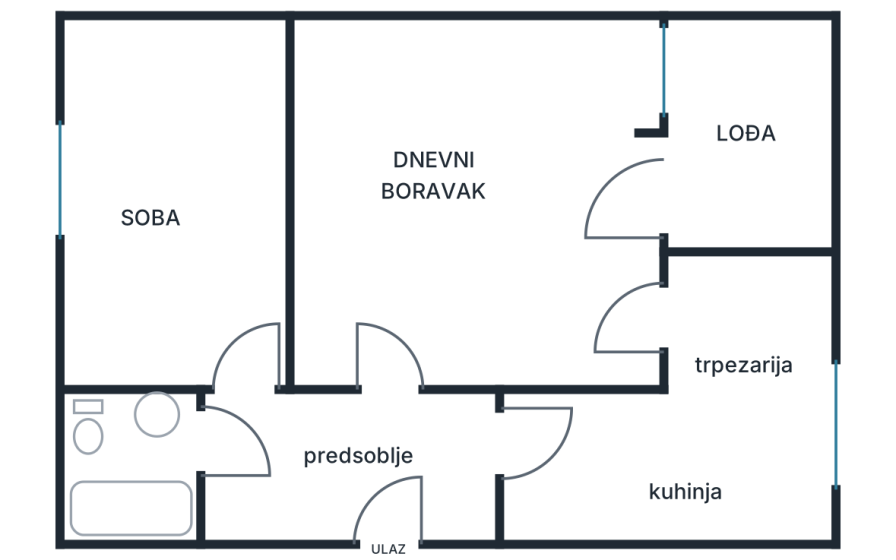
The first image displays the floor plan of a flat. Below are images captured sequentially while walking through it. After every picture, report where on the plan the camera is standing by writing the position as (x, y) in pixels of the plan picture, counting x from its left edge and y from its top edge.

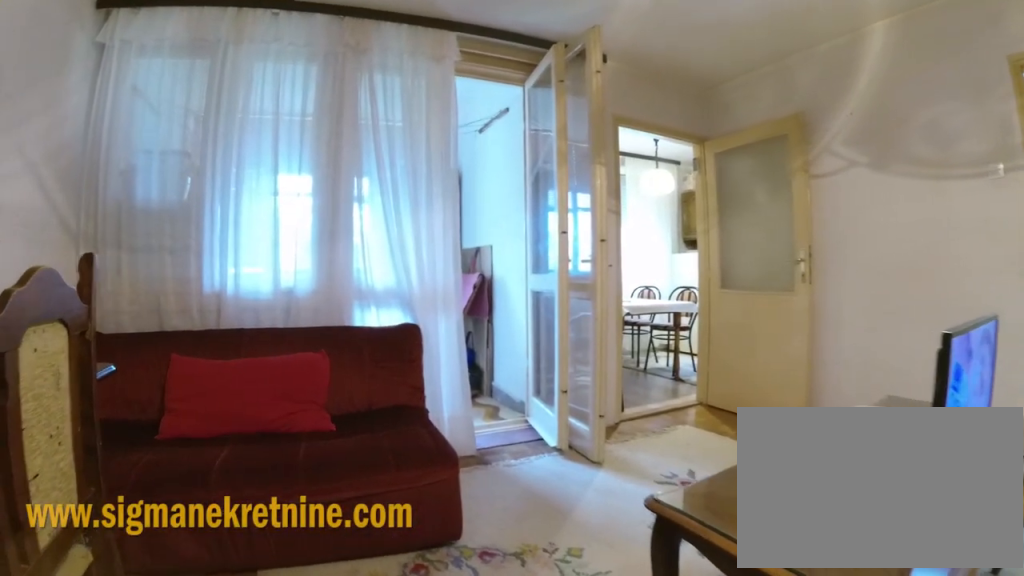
(369, 156)
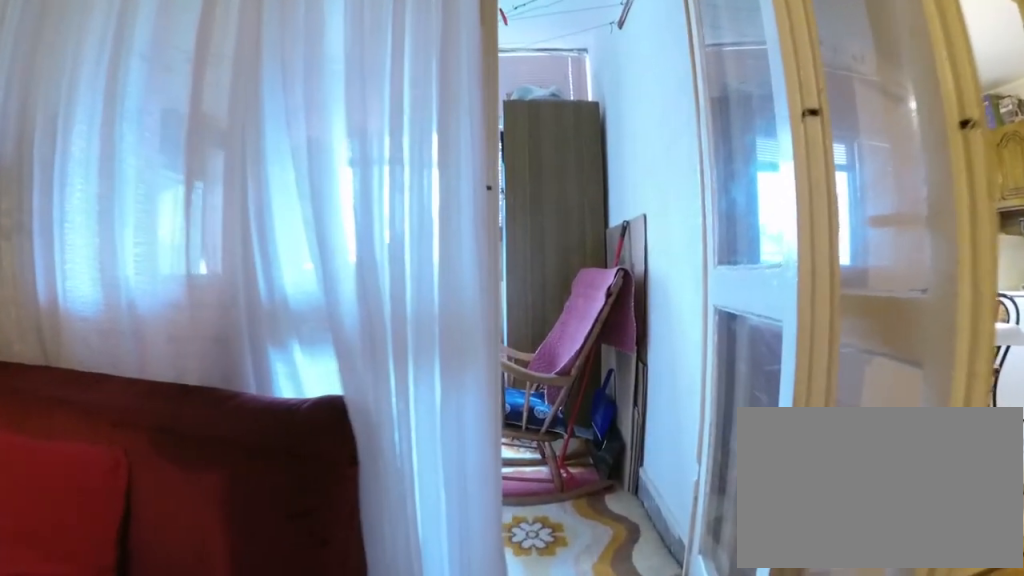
(516, 180)
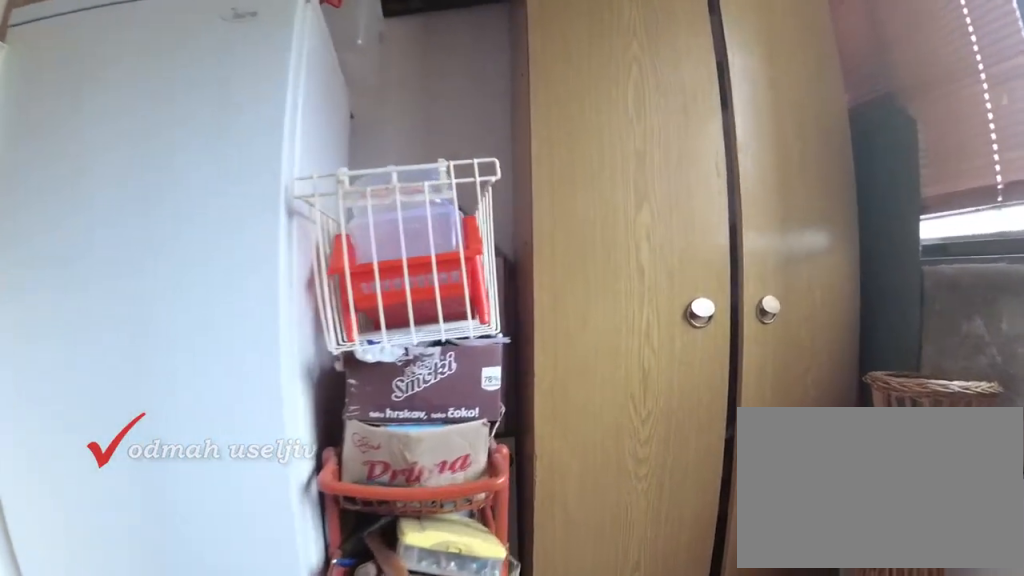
(753, 121)
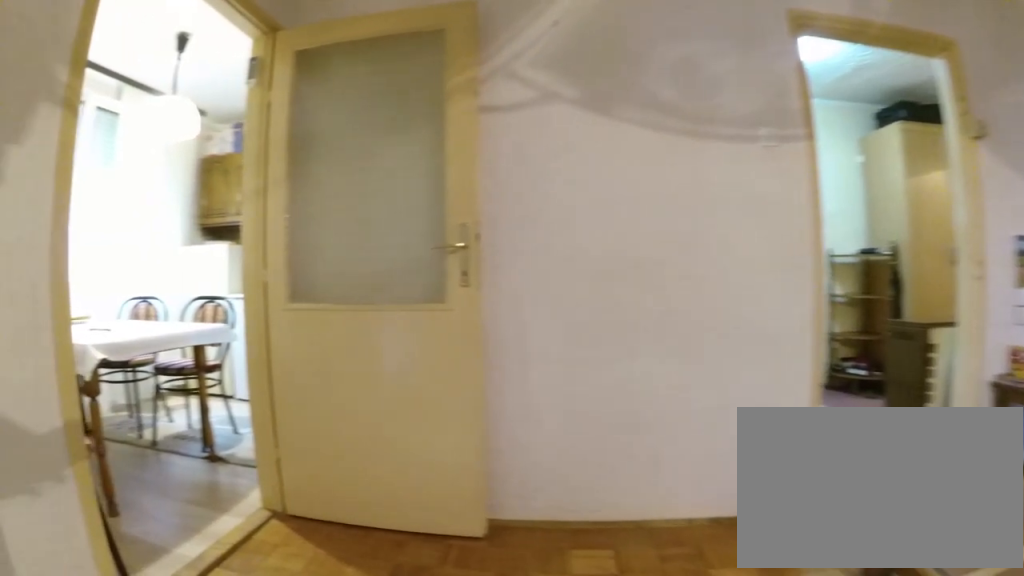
(580, 207)
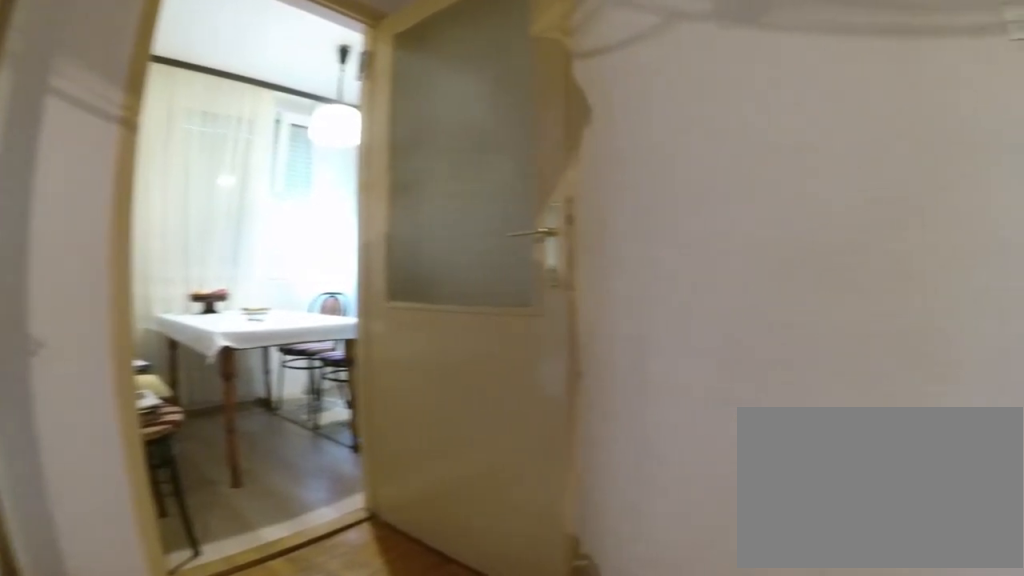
(536, 254)
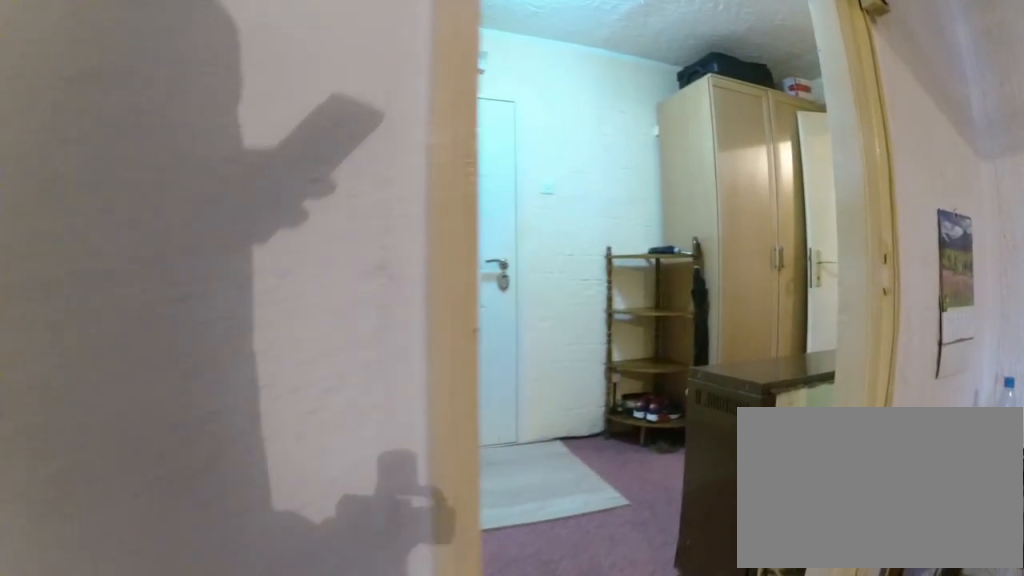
(485, 280)
